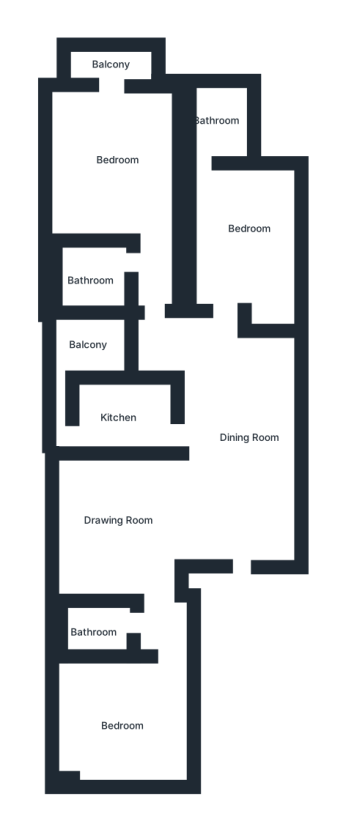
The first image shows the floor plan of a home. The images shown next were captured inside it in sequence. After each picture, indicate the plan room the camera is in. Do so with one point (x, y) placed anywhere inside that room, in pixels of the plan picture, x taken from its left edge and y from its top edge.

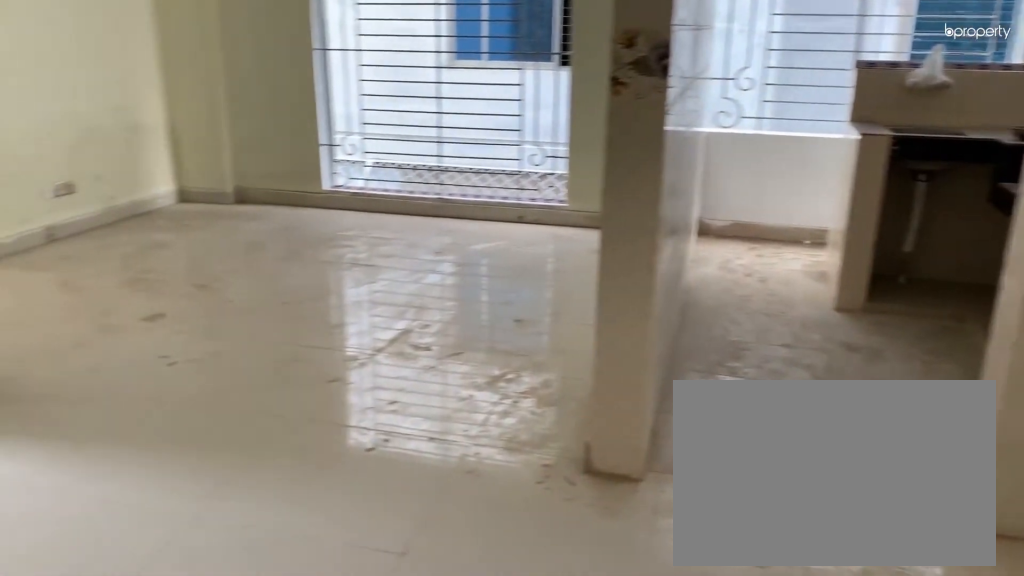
(238, 426)
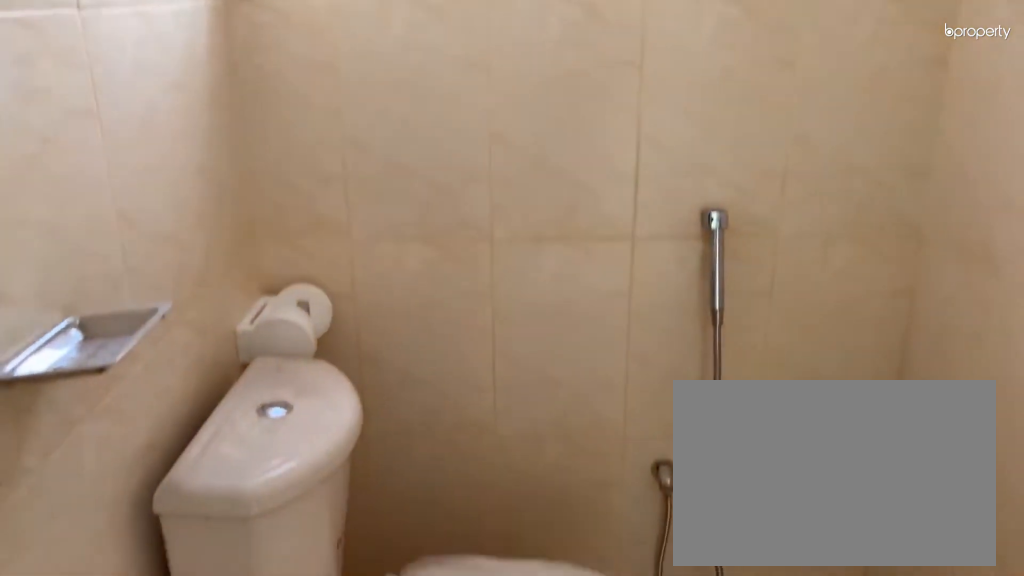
(100, 624)
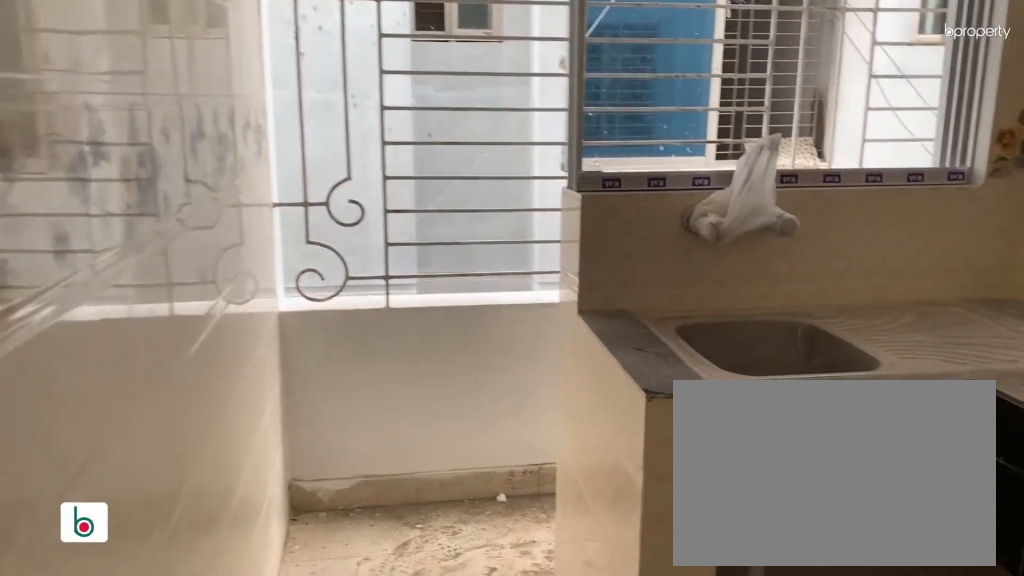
(123, 413)
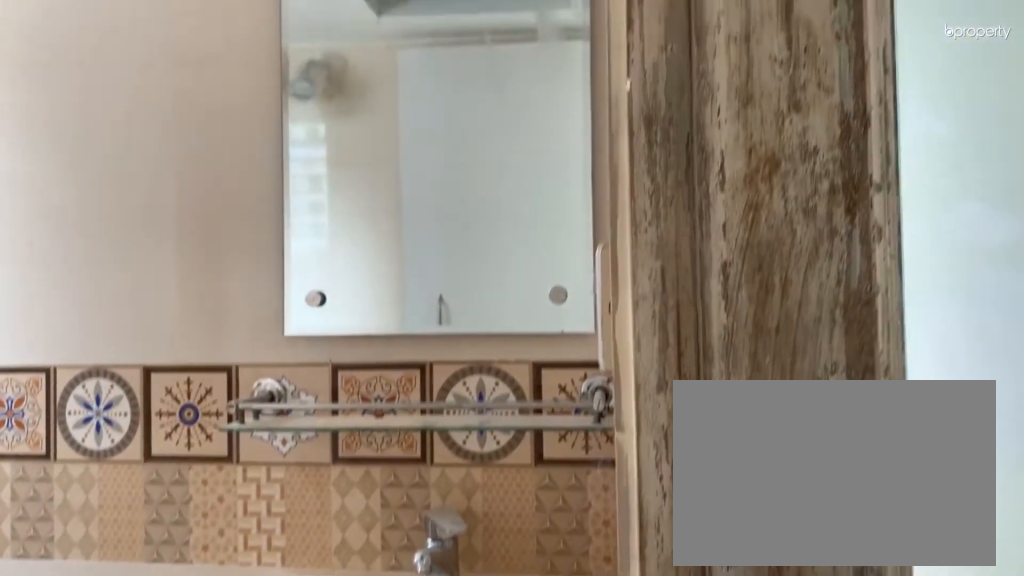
(218, 125)
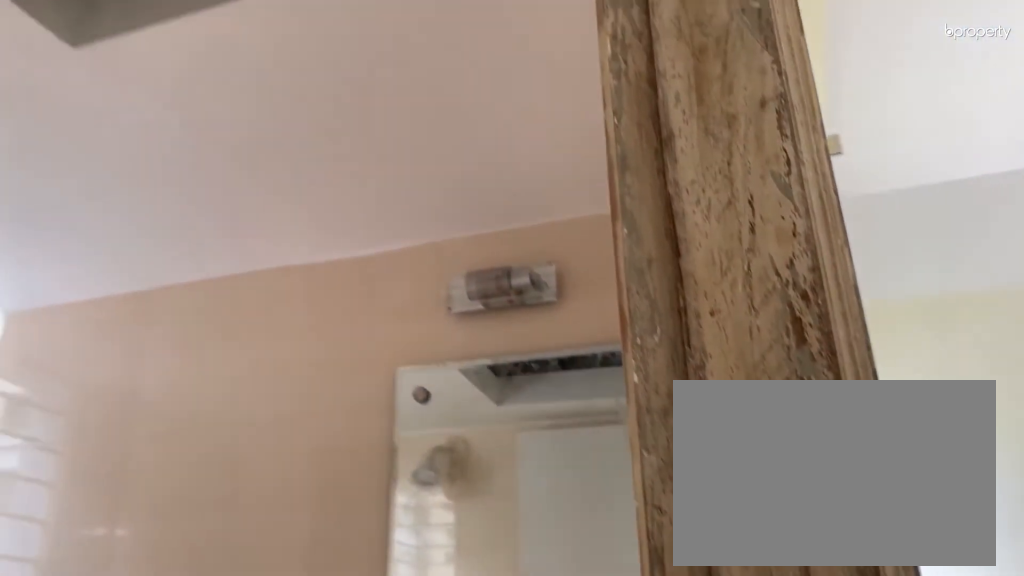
(218, 125)
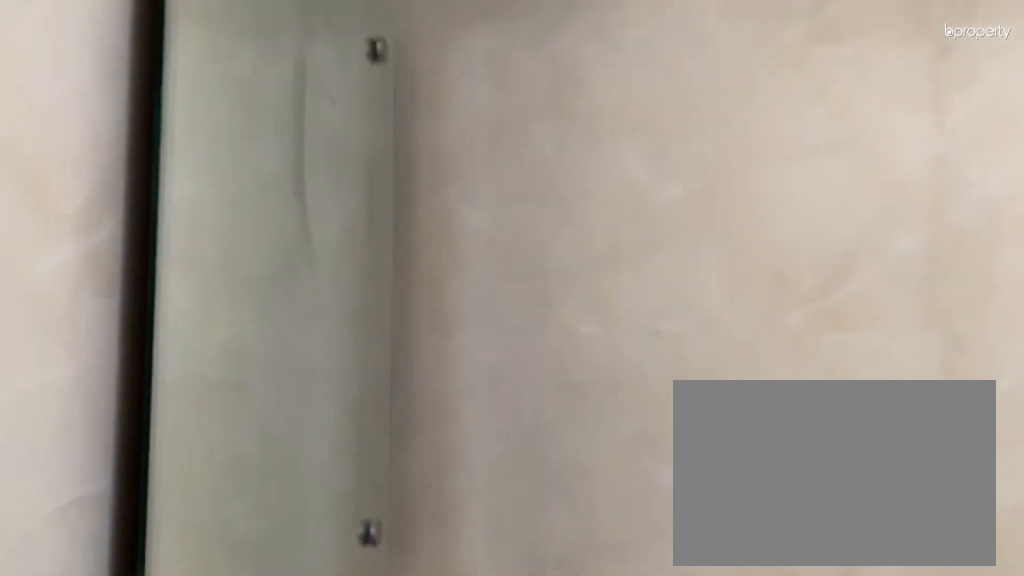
(91, 276)
